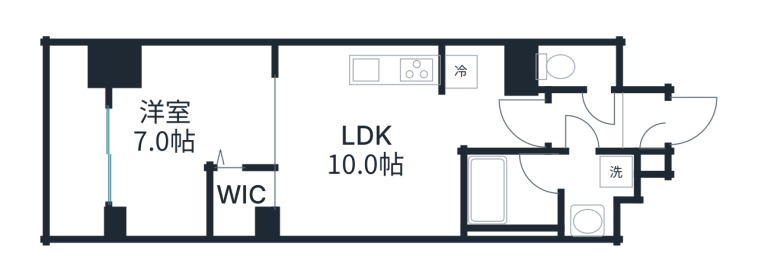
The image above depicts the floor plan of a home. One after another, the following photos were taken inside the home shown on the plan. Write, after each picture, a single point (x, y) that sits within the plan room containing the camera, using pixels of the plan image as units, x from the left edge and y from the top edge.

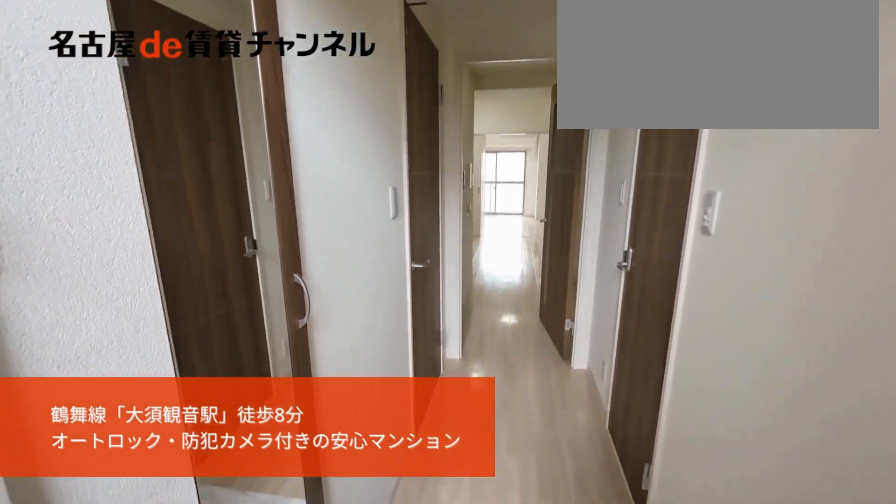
(644, 128)
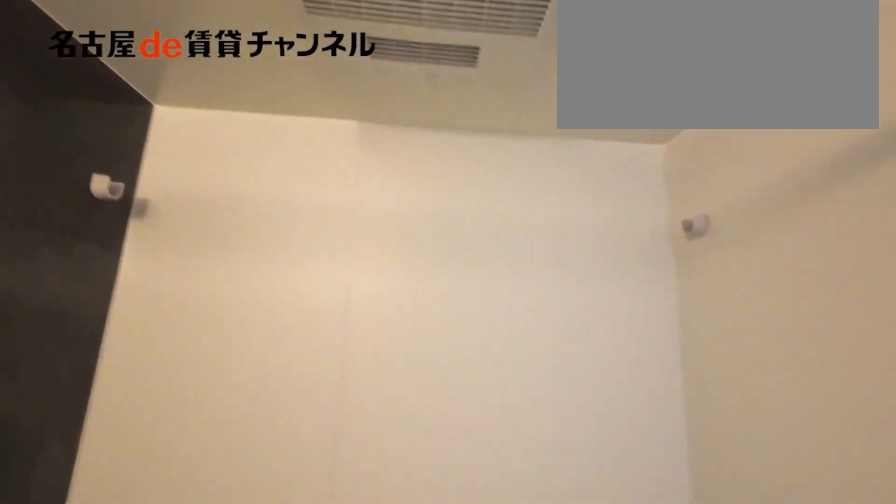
(545, 193)
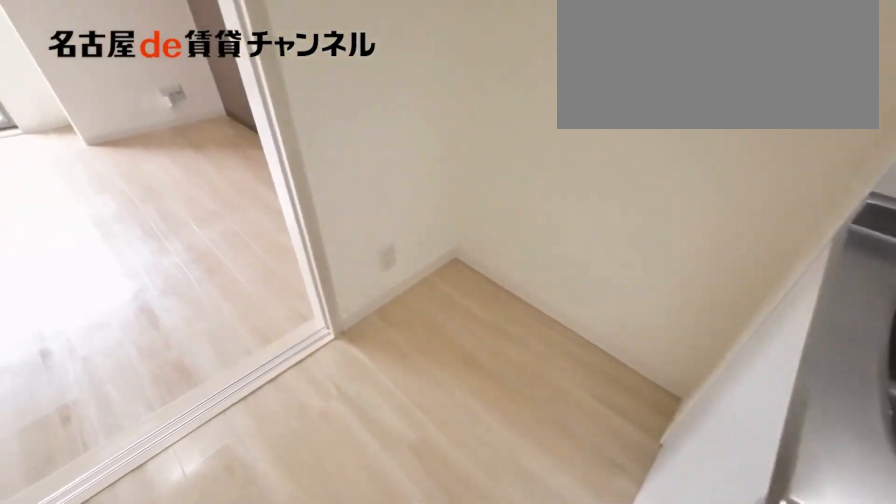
(368, 140)
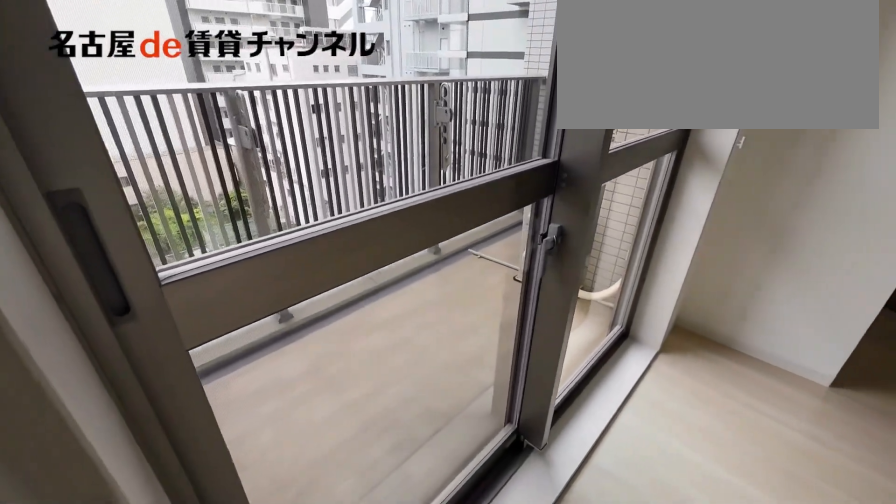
(190, 140)
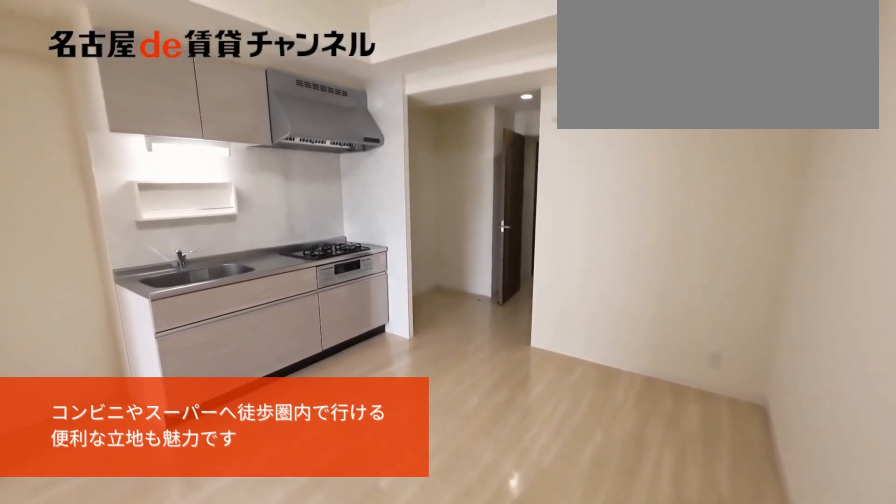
(368, 140)
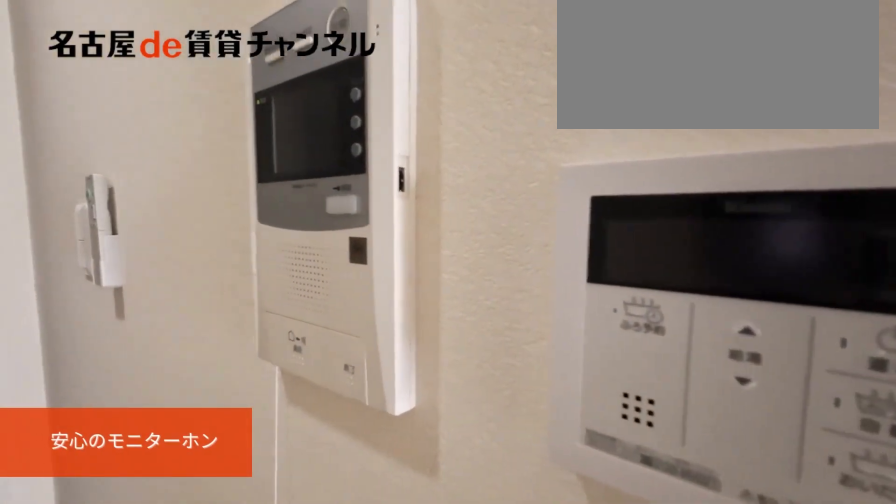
(368, 140)
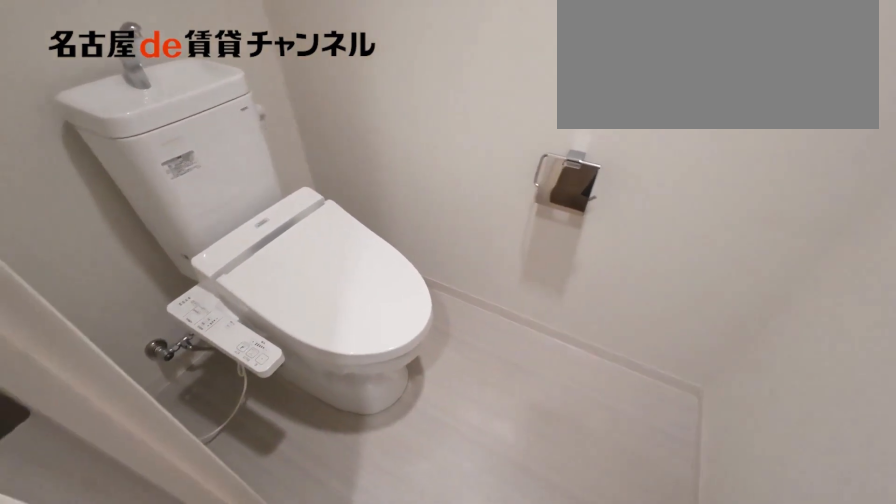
(578, 67)
